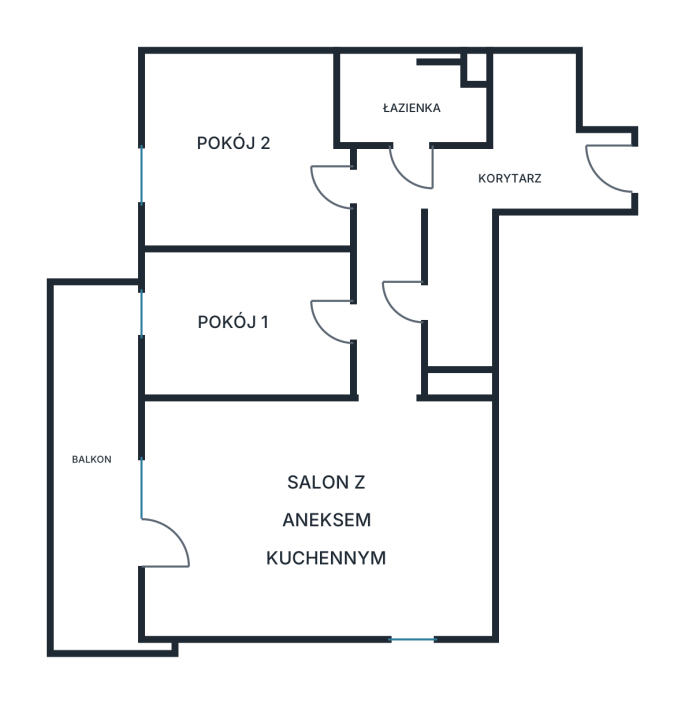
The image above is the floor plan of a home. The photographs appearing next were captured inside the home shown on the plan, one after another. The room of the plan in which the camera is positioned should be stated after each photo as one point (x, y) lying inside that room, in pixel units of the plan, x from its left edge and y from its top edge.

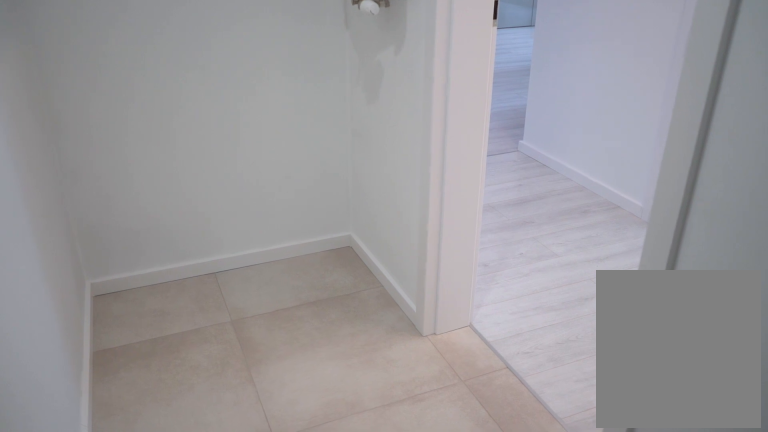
(458, 289)
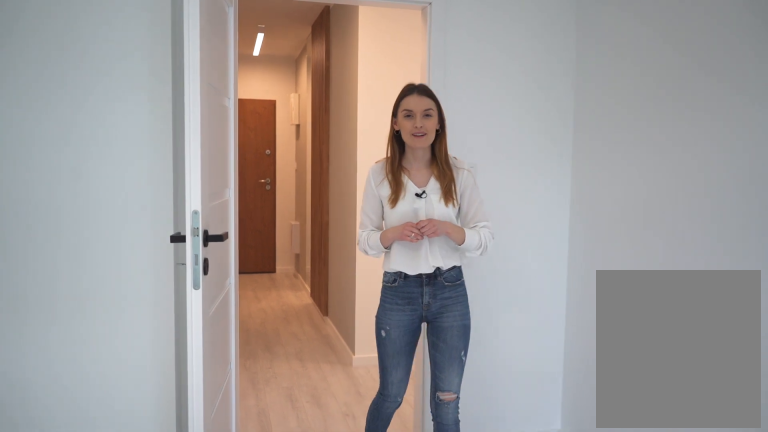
(240, 152)
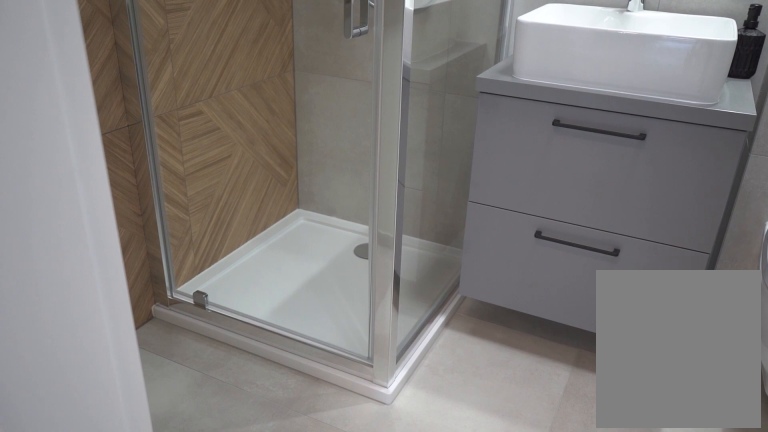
(408, 104)
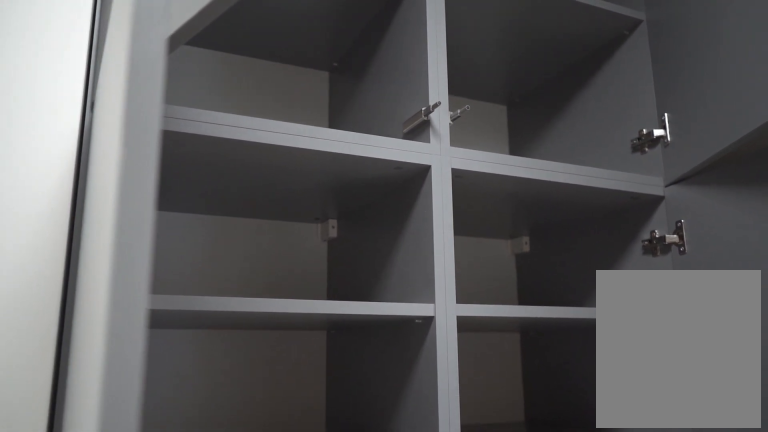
(408, 104)
